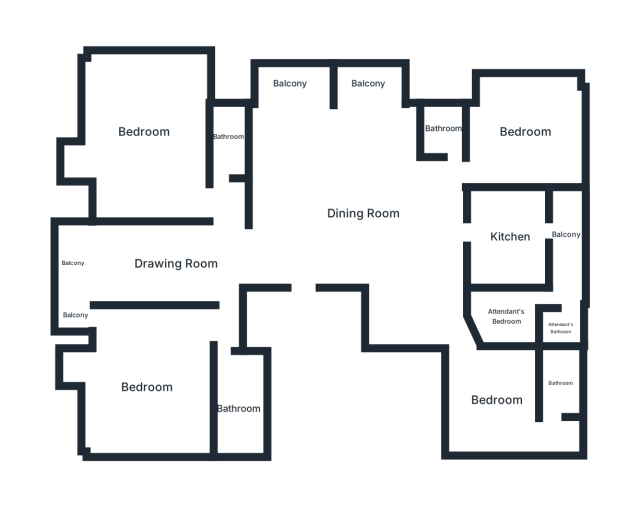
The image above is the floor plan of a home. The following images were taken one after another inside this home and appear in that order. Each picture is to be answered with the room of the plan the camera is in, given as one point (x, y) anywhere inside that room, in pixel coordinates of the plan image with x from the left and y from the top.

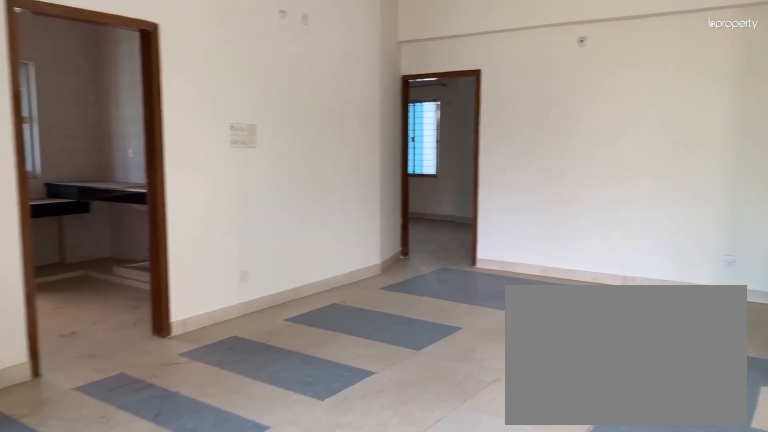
(363, 213)
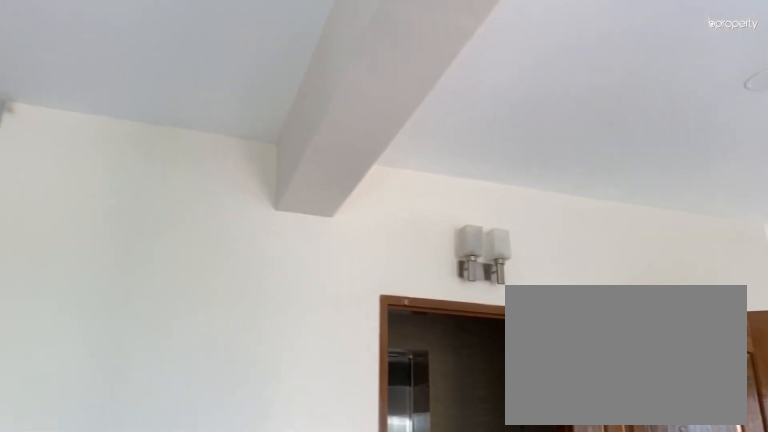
(363, 213)
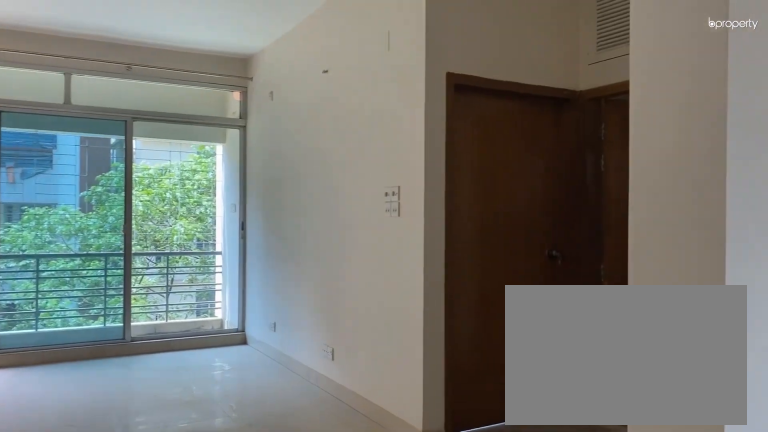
(174, 262)
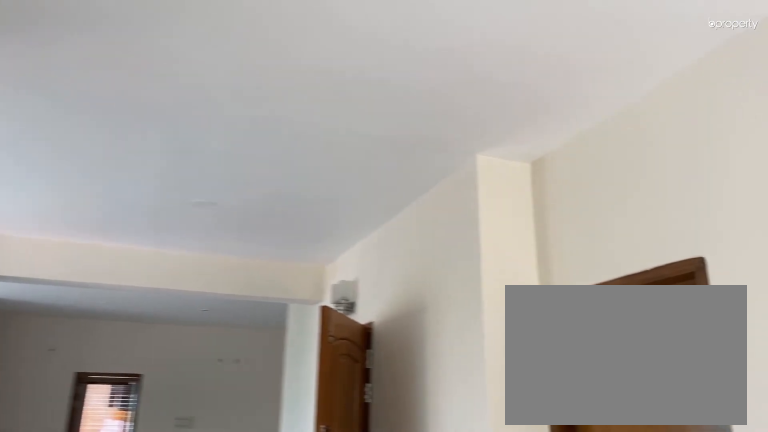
(174, 262)
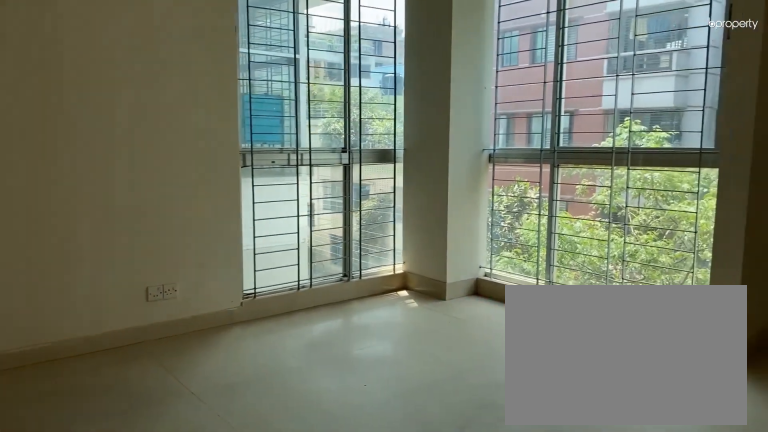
(146, 385)
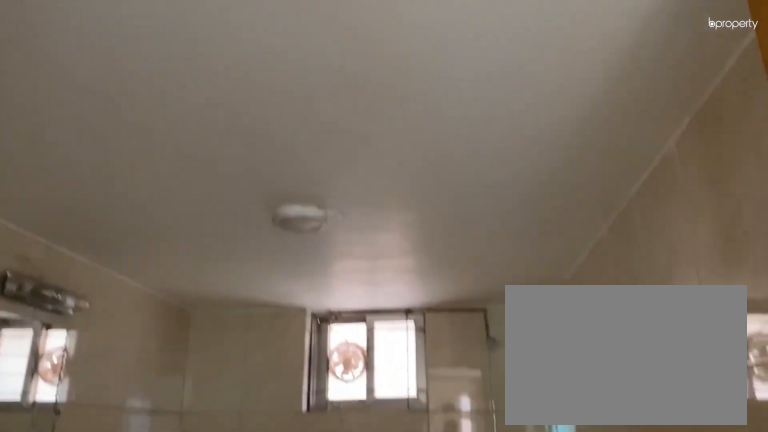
(238, 409)
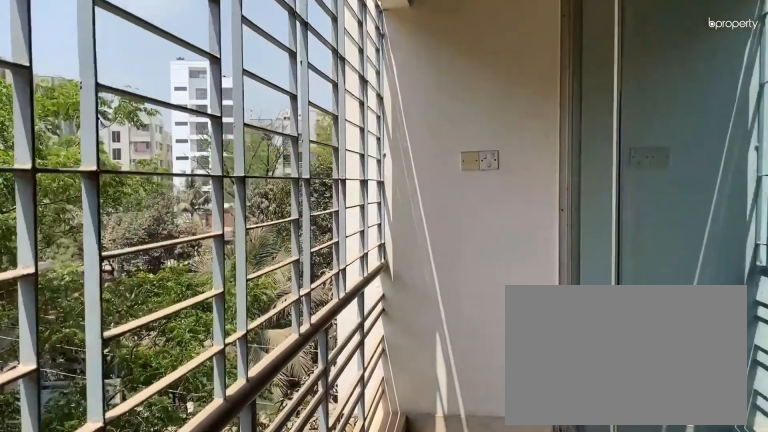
(76, 314)
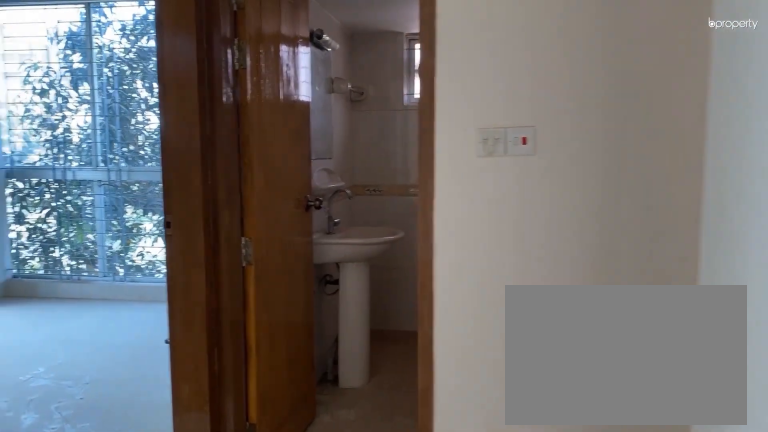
(208, 229)
